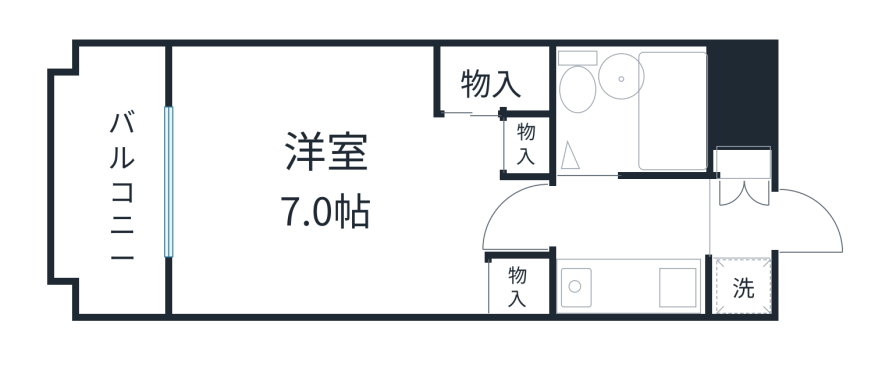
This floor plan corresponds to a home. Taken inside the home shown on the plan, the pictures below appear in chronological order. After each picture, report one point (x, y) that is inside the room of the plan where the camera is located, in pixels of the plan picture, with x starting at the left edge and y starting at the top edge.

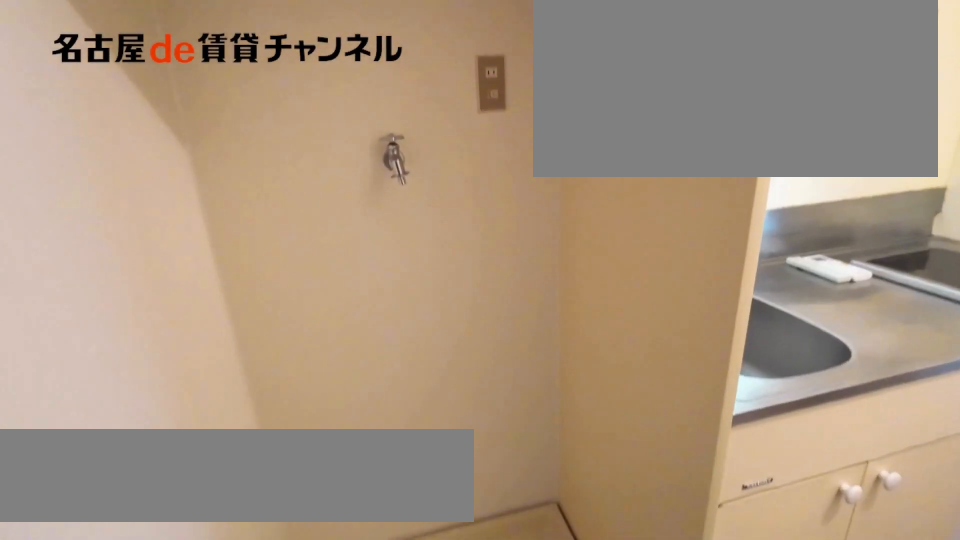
(740, 285)
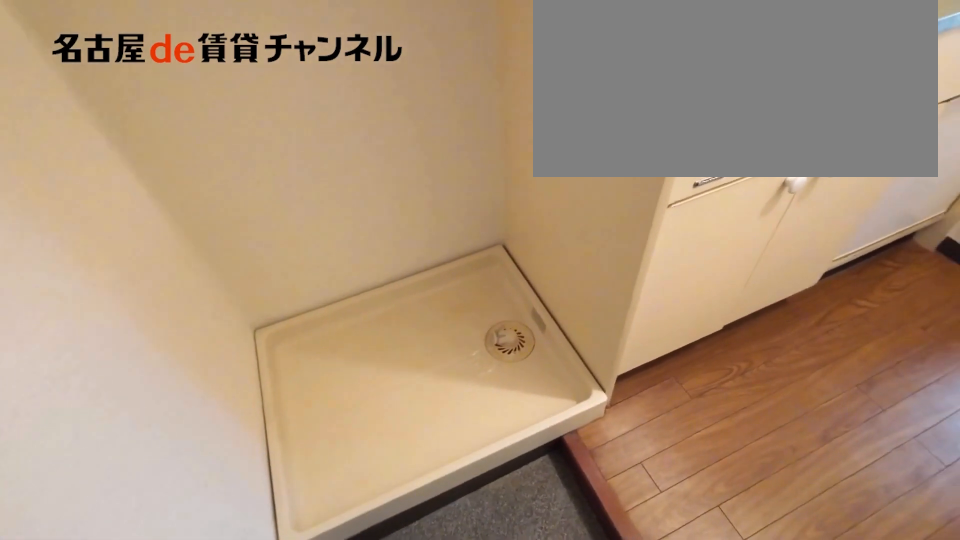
(740, 285)
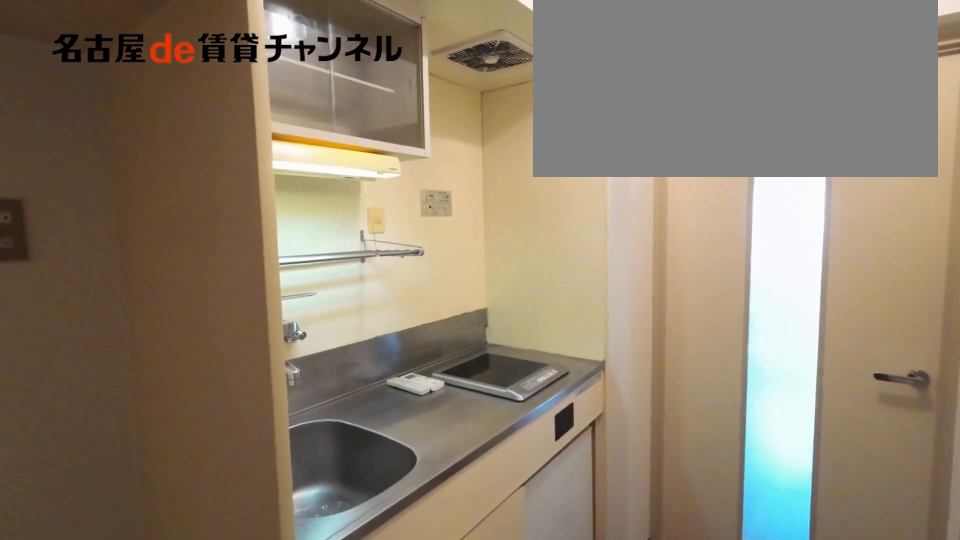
(628, 288)
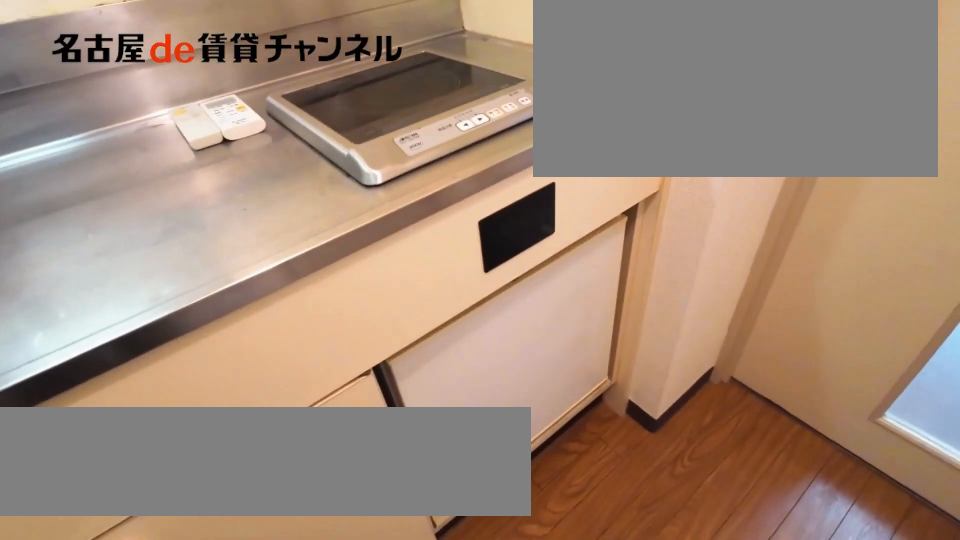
(628, 288)
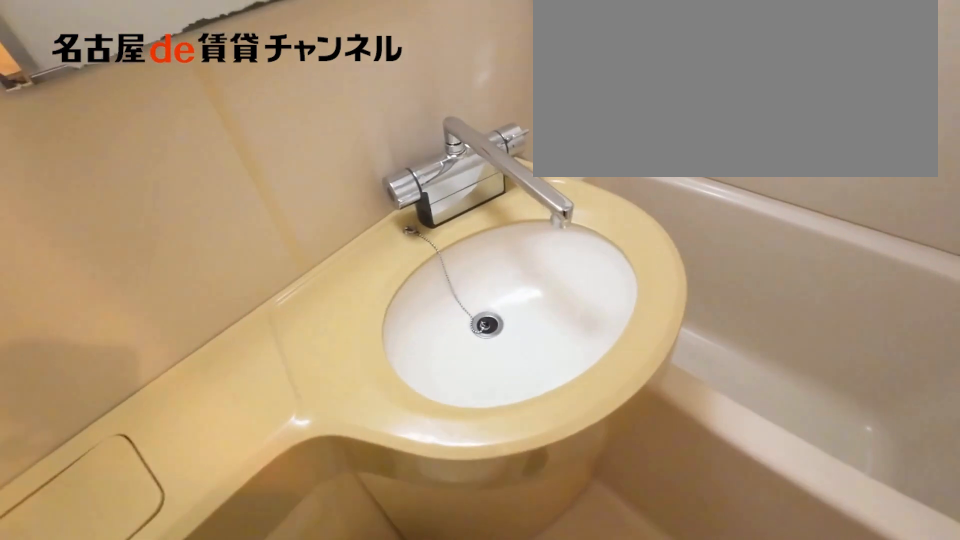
(633, 109)
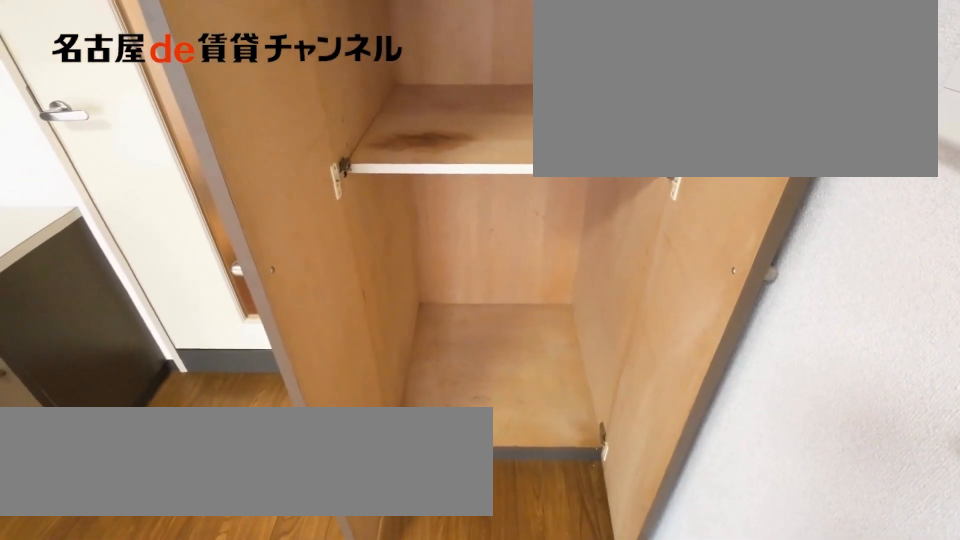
(520, 287)
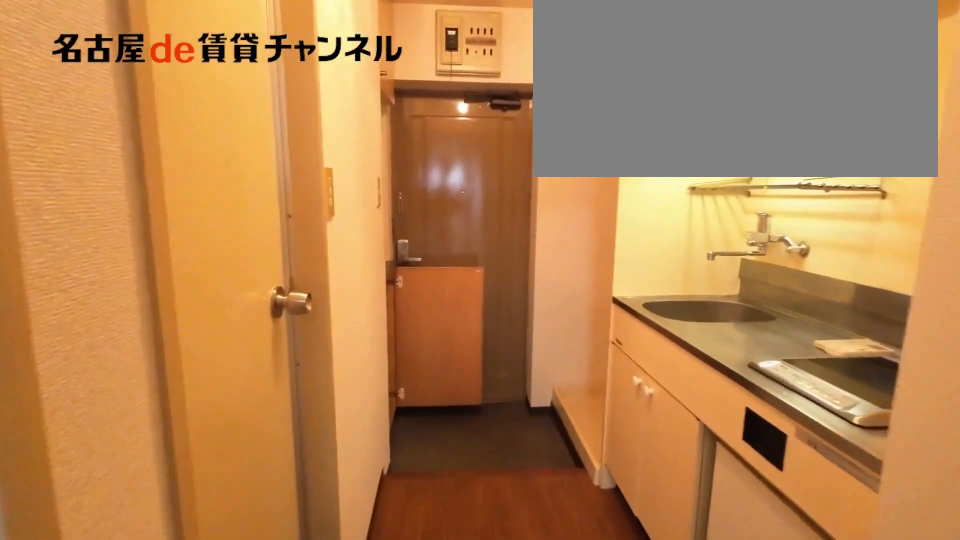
(633, 221)
